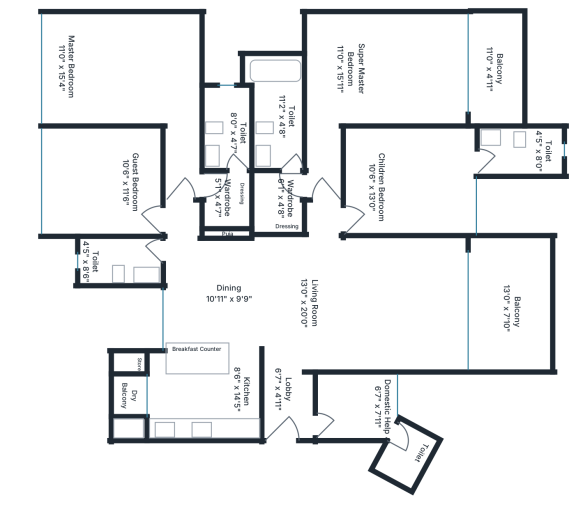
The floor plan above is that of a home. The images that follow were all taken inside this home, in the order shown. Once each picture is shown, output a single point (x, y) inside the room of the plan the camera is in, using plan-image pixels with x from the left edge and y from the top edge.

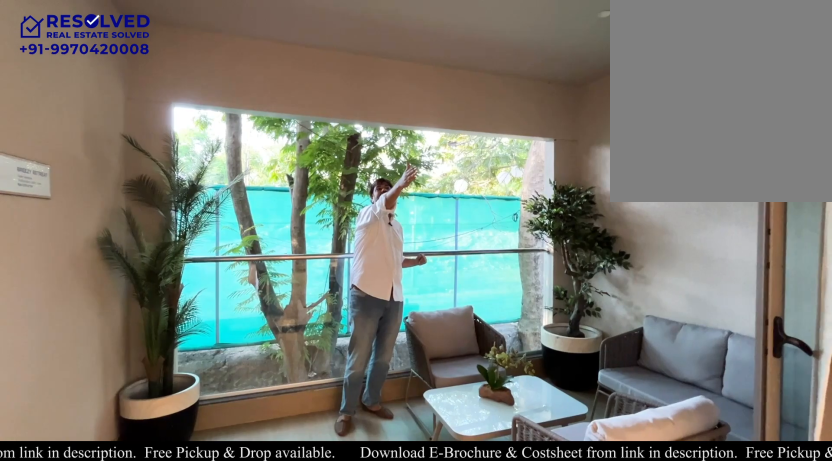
(510, 304)
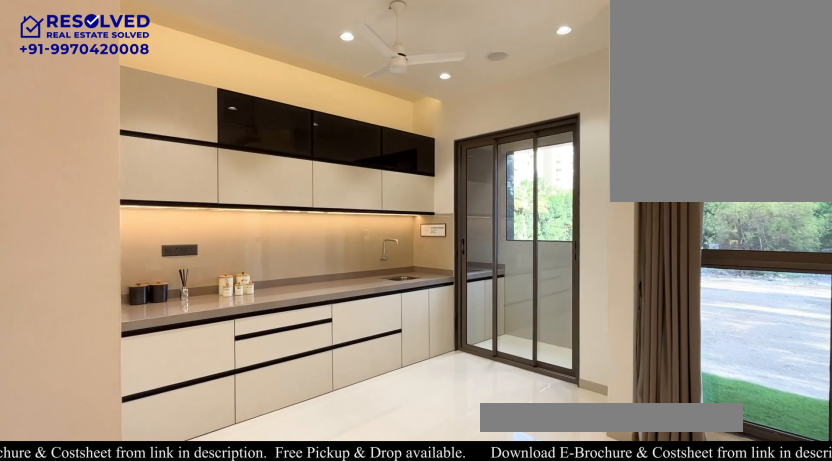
(204, 395)
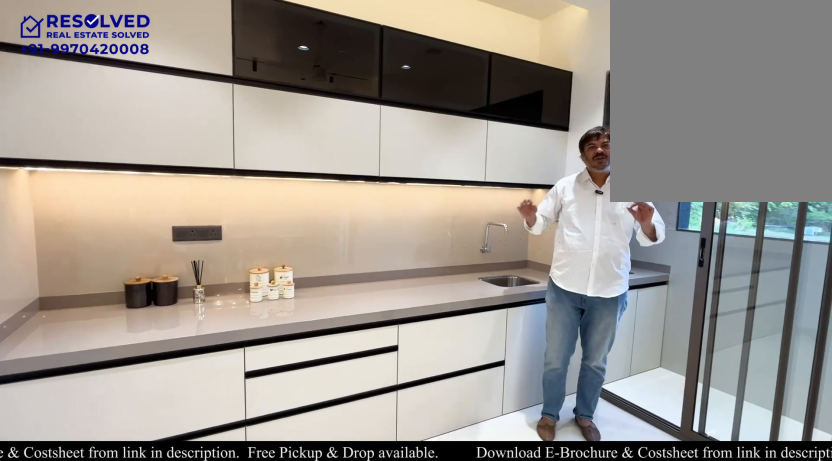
(204, 395)
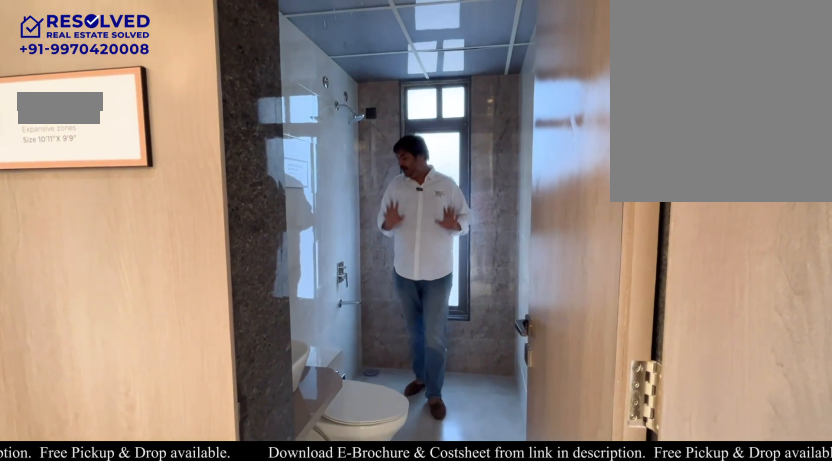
(119, 261)
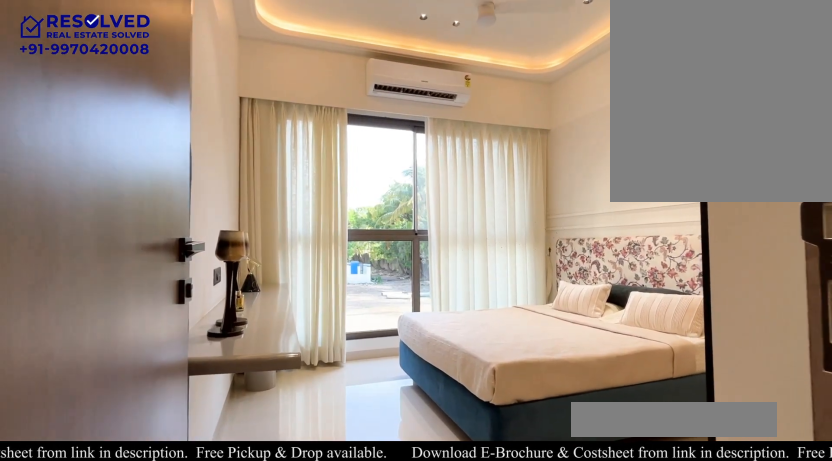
(105, 181)
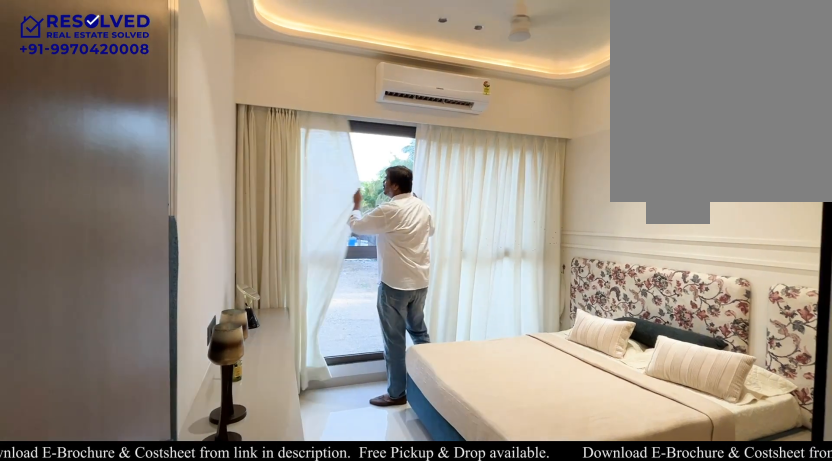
(105, 181)
